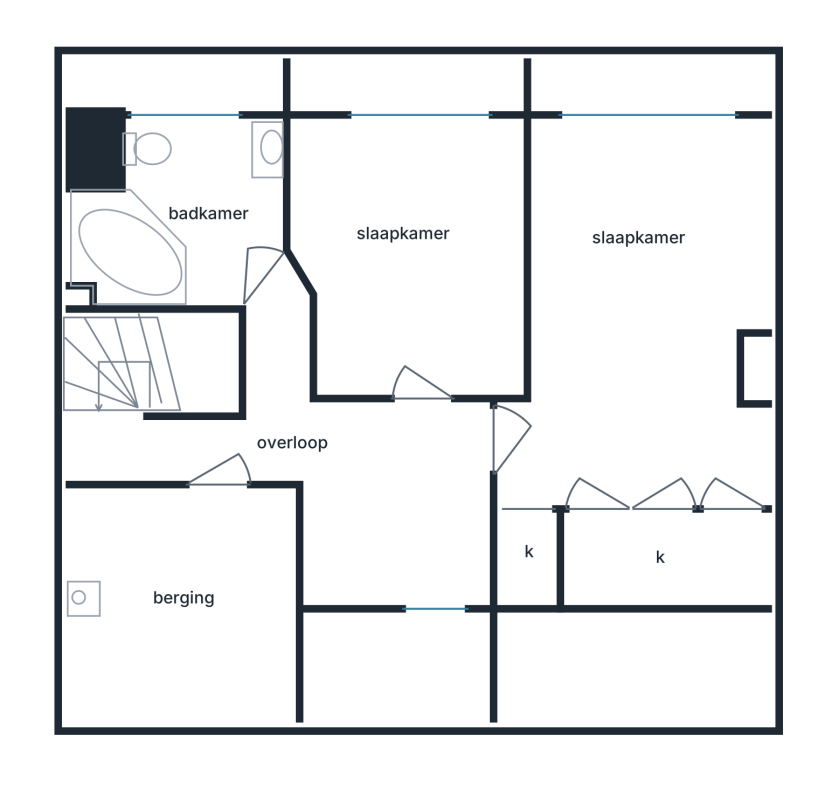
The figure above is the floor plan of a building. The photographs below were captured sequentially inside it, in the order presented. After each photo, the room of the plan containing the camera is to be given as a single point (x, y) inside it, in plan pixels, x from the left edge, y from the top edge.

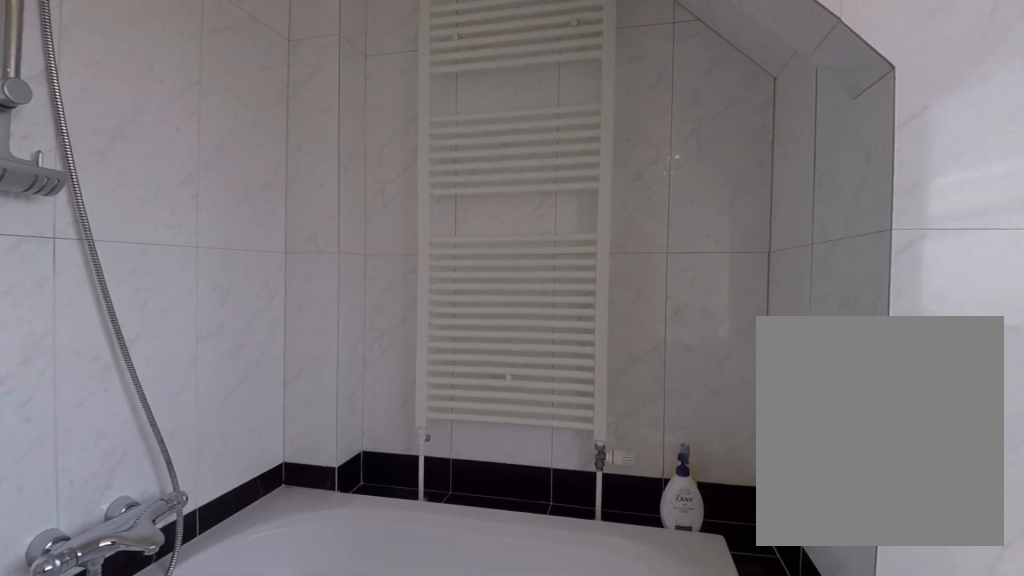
(183, 215)
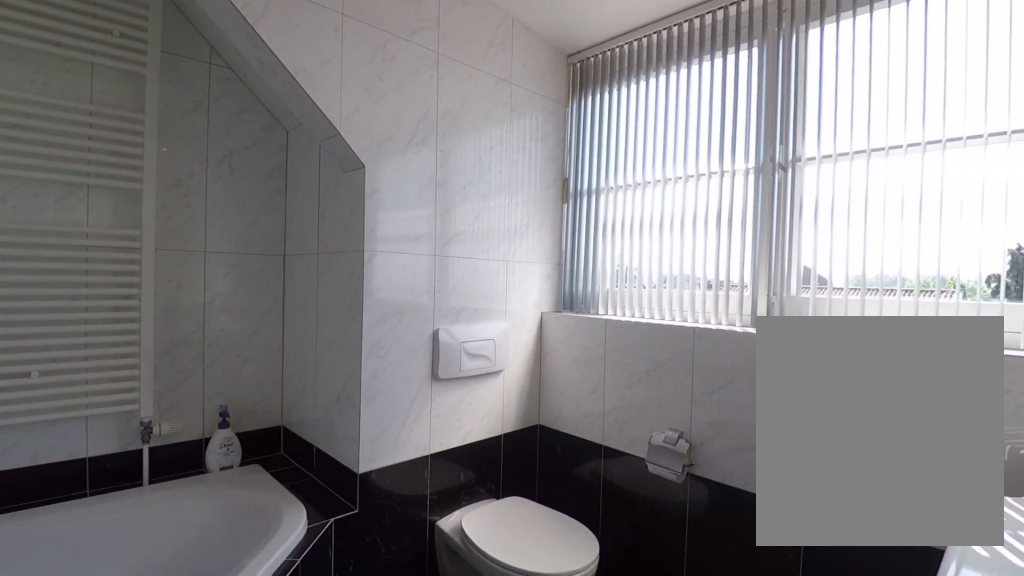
(183, 215)
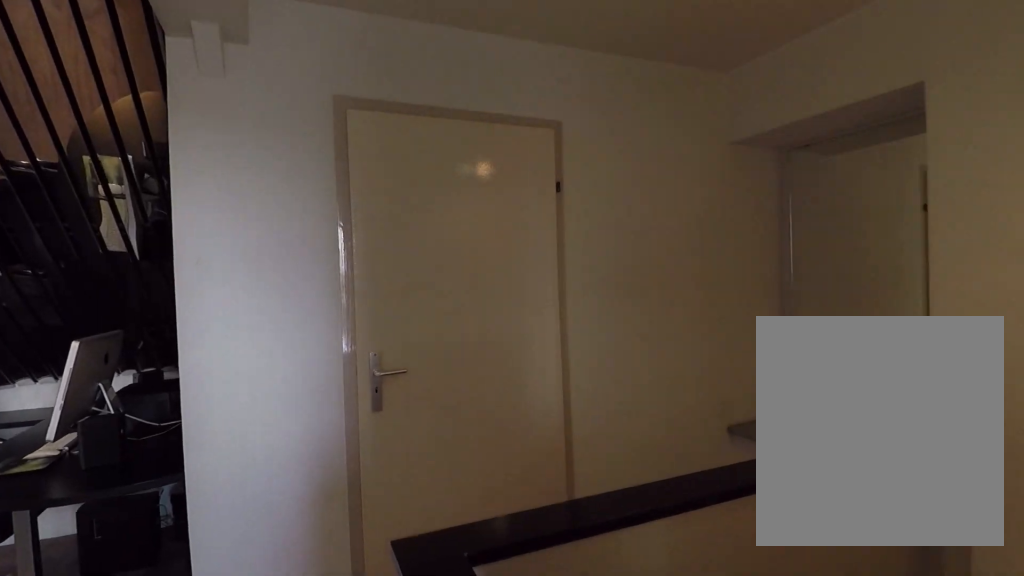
(329, 464)
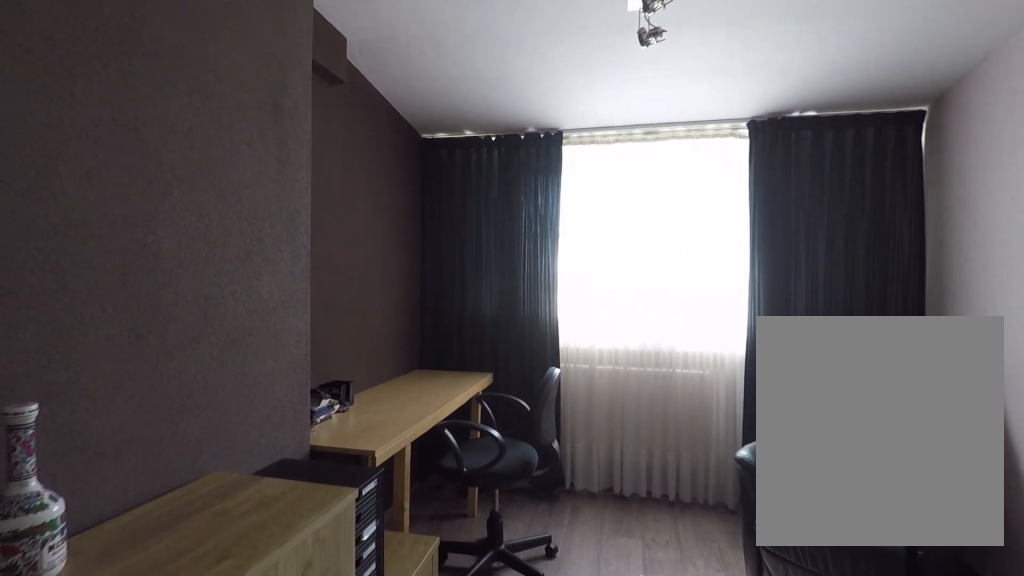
(414, 255)
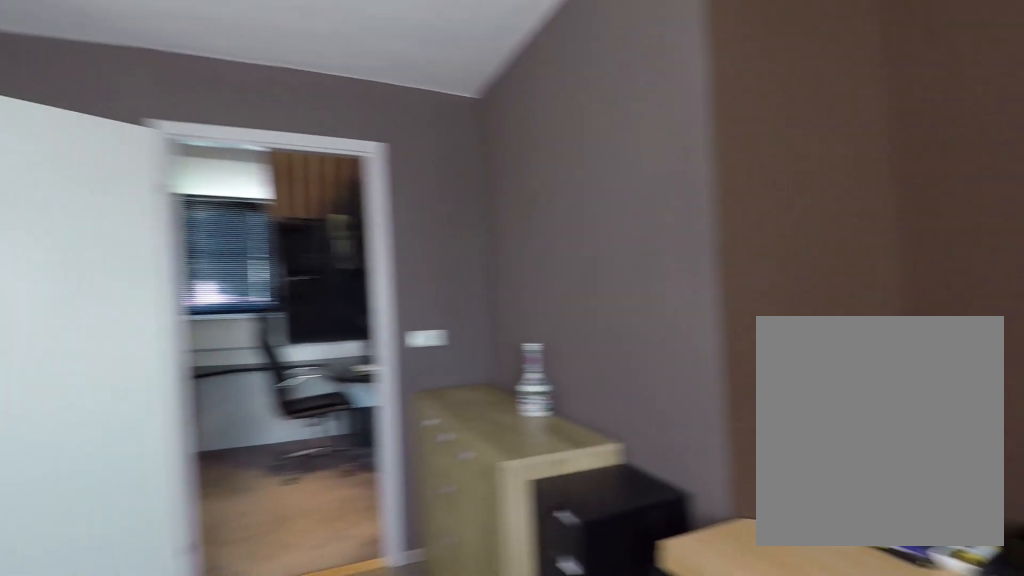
(414, 255)
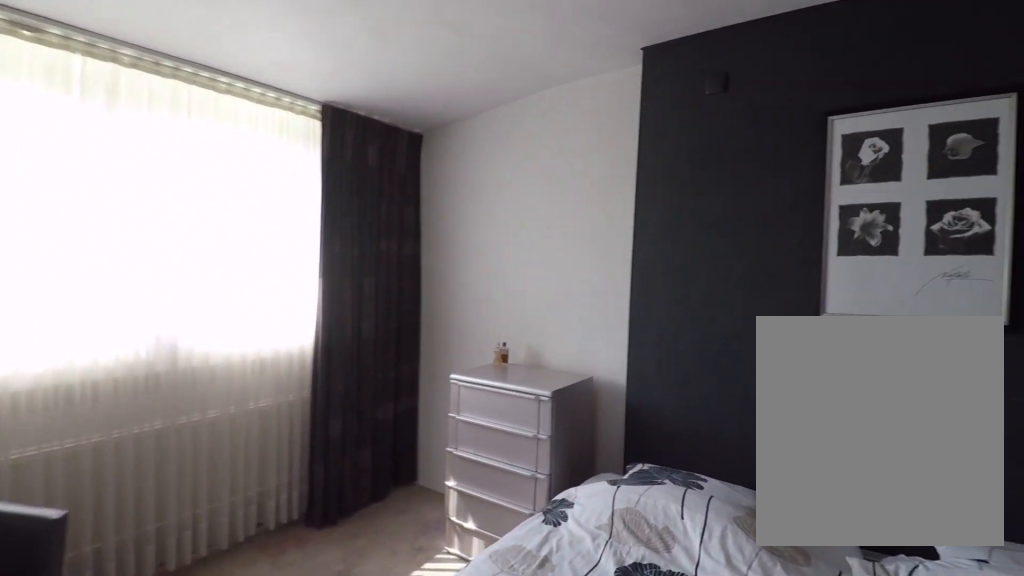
(647, 320)
